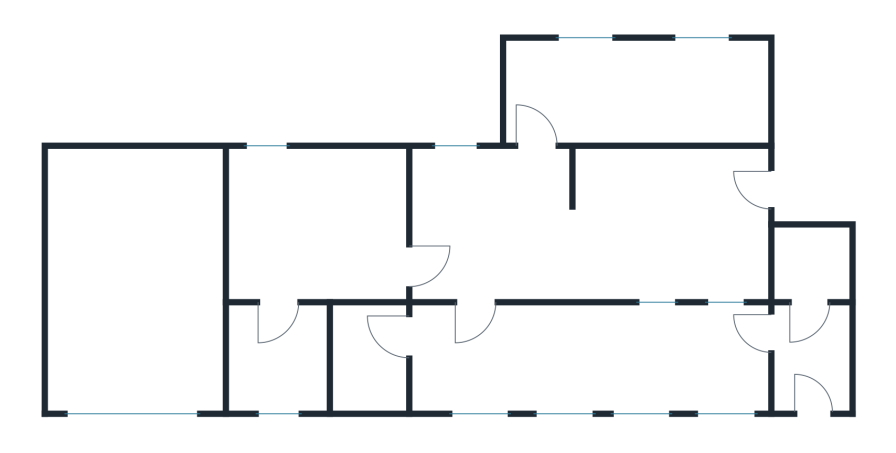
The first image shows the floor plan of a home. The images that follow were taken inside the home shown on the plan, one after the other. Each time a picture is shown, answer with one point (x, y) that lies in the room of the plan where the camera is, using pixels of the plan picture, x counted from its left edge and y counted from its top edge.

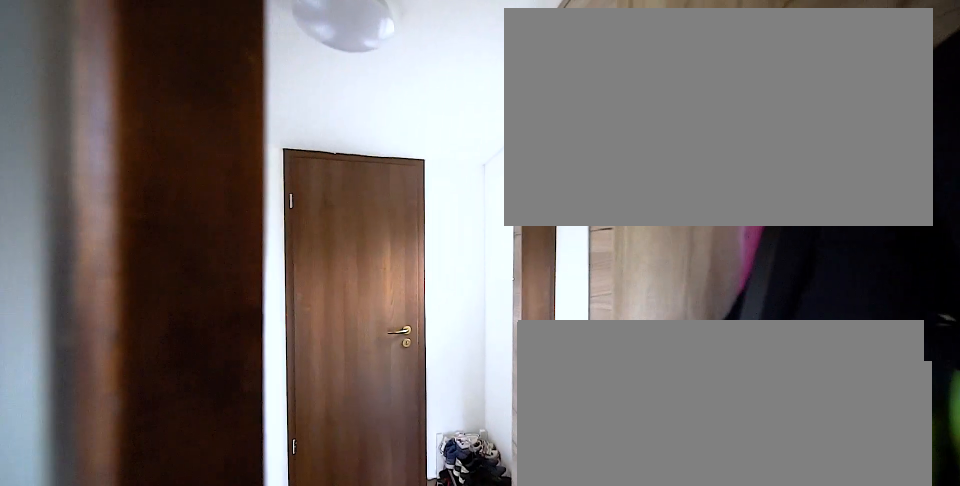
(812, 362)
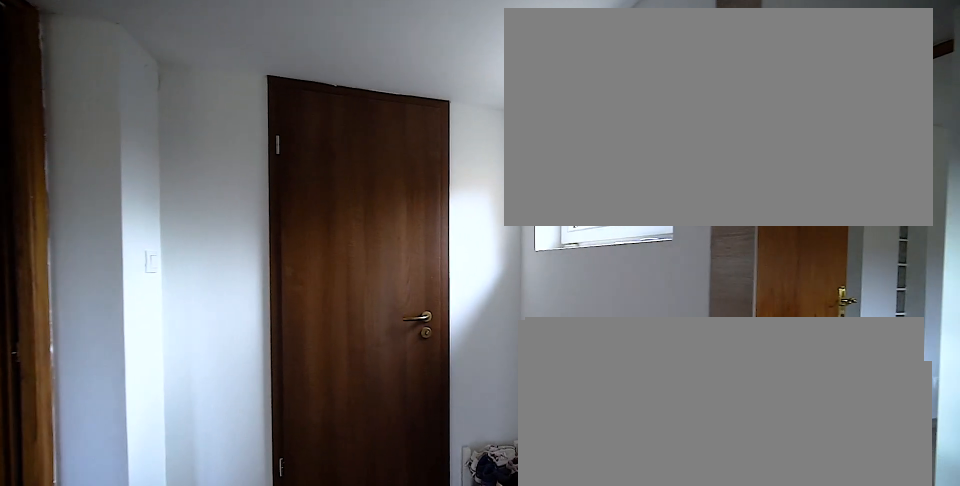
(811, 362)
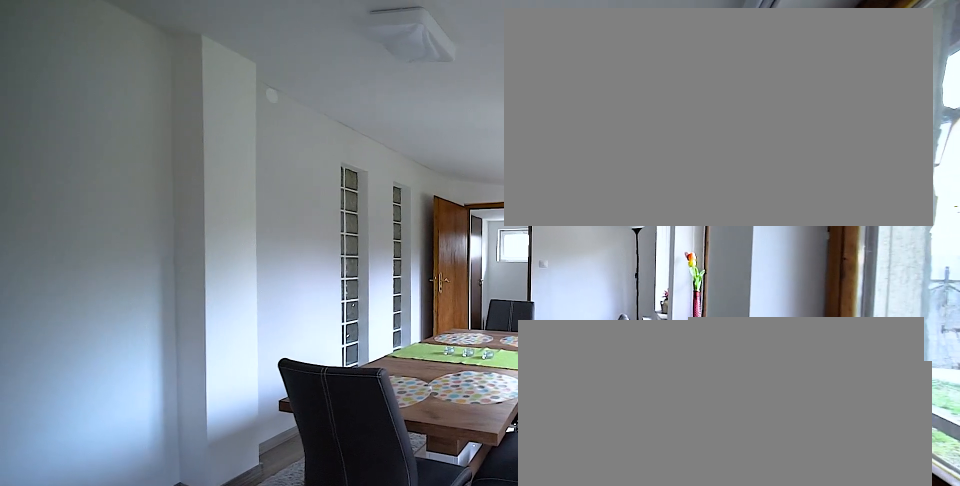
(583, 362)
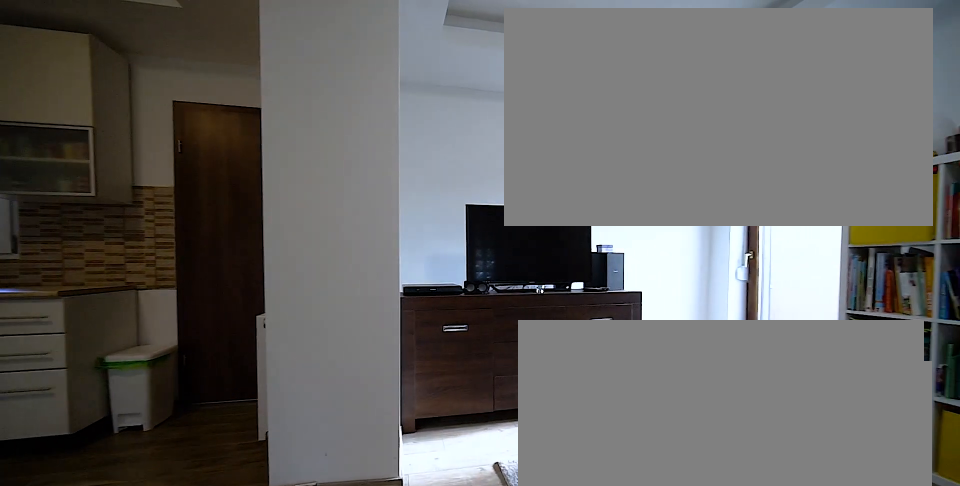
(583, 248)
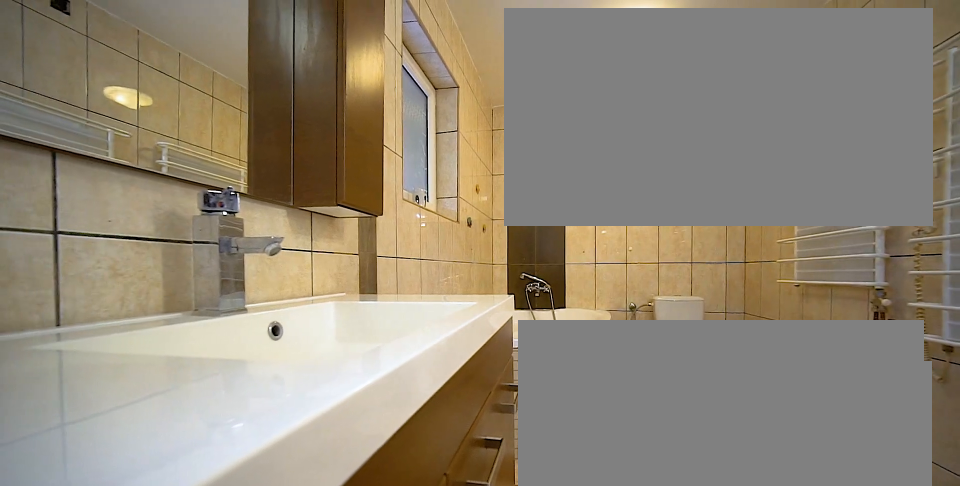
(638, 93)
